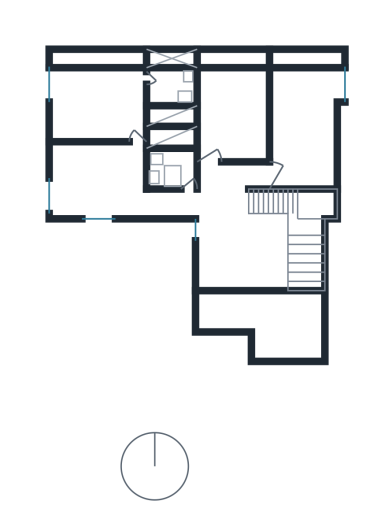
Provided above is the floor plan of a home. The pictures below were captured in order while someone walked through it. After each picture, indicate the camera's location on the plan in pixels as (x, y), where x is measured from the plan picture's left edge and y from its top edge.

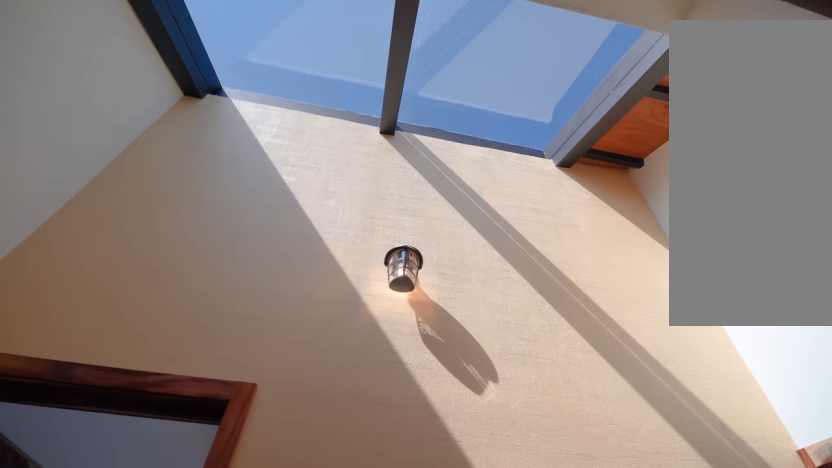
(209, 193)
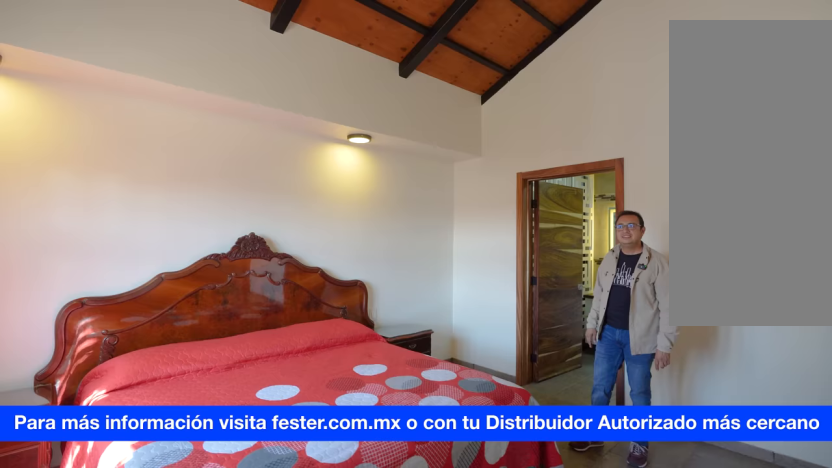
(100, 126)
